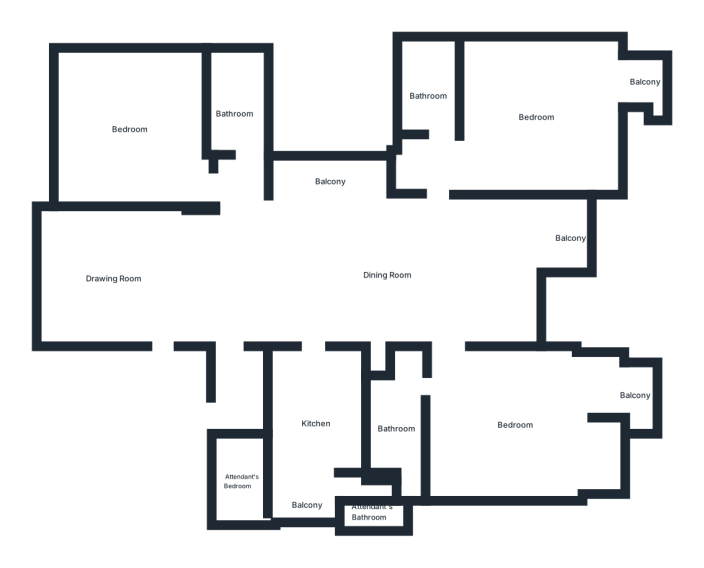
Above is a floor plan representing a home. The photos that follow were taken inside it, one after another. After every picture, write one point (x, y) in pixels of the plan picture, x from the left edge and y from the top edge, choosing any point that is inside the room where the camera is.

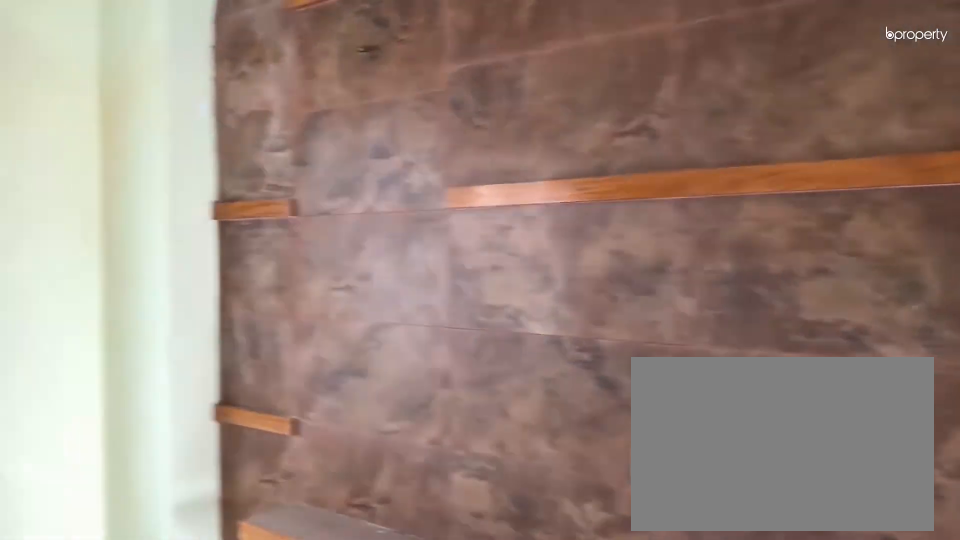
(102, 275)
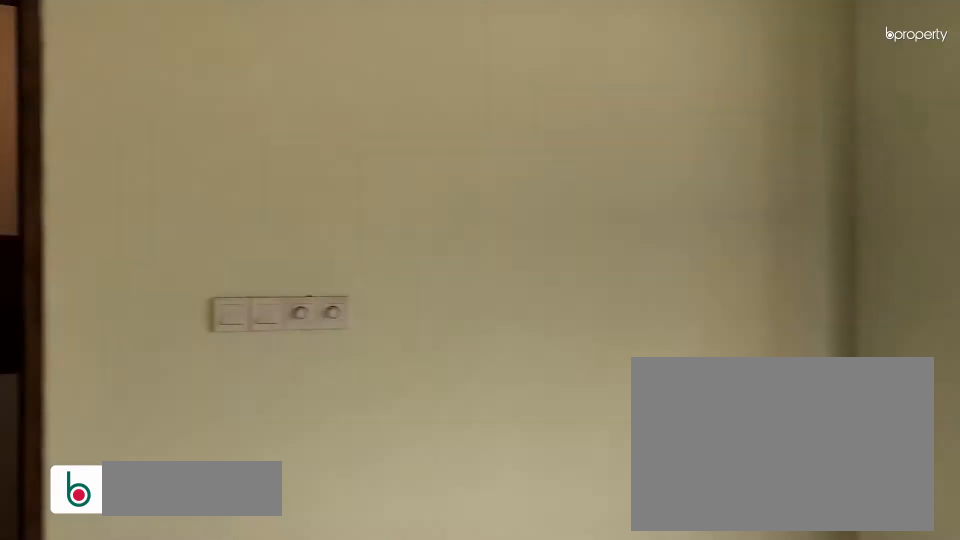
(102, 275)
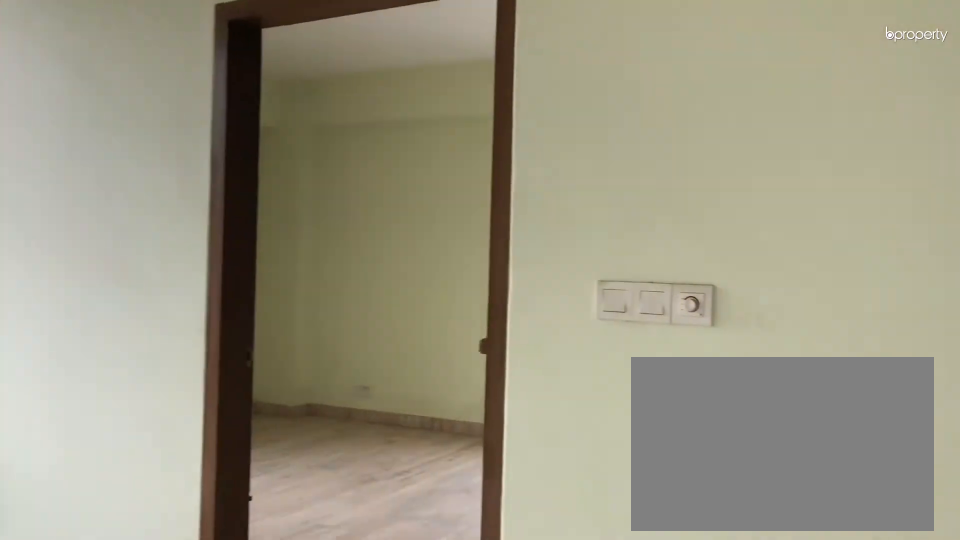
(423, 276)
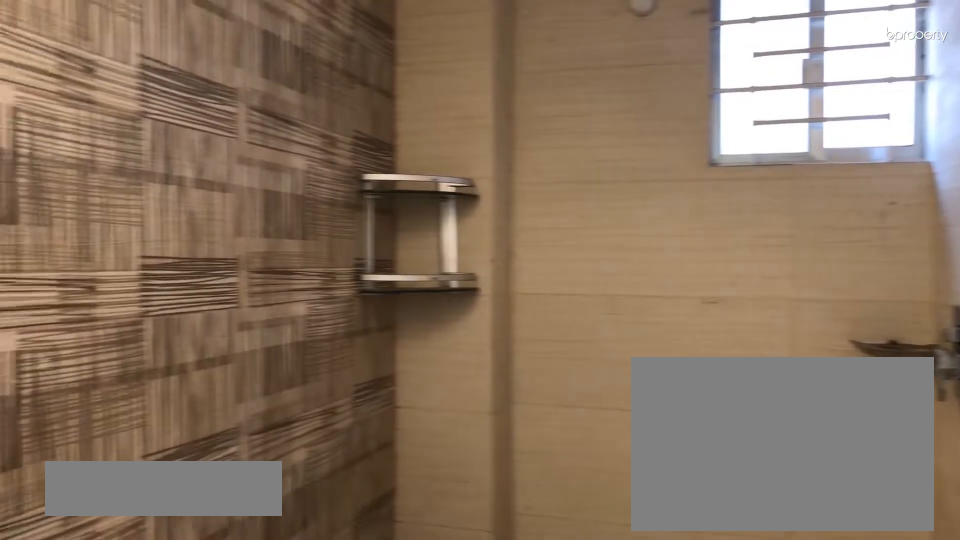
(237, 101)
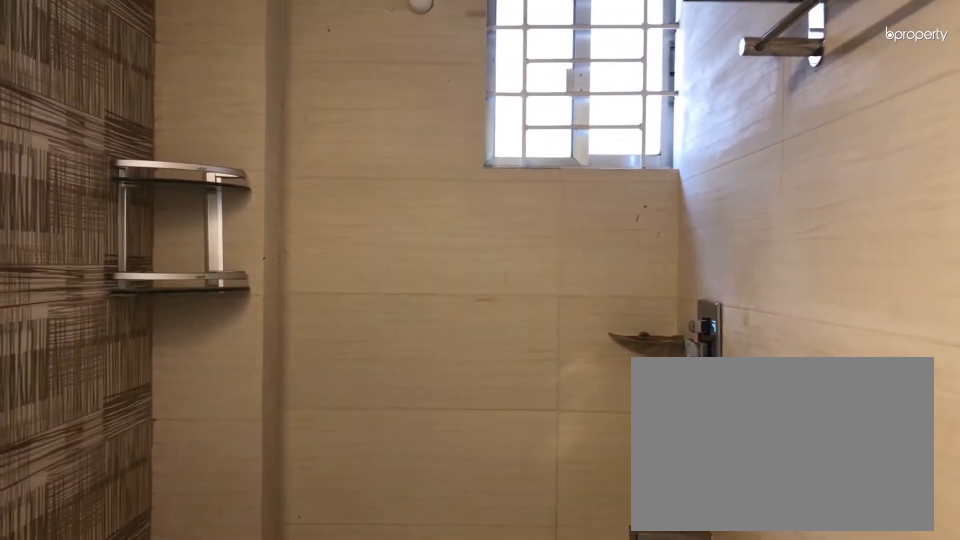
(236, 101)
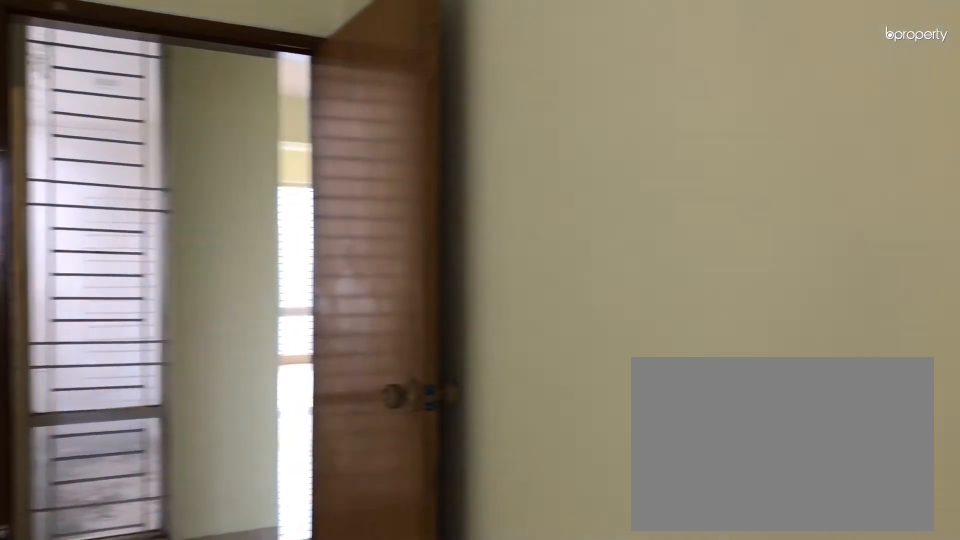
(132, 128)
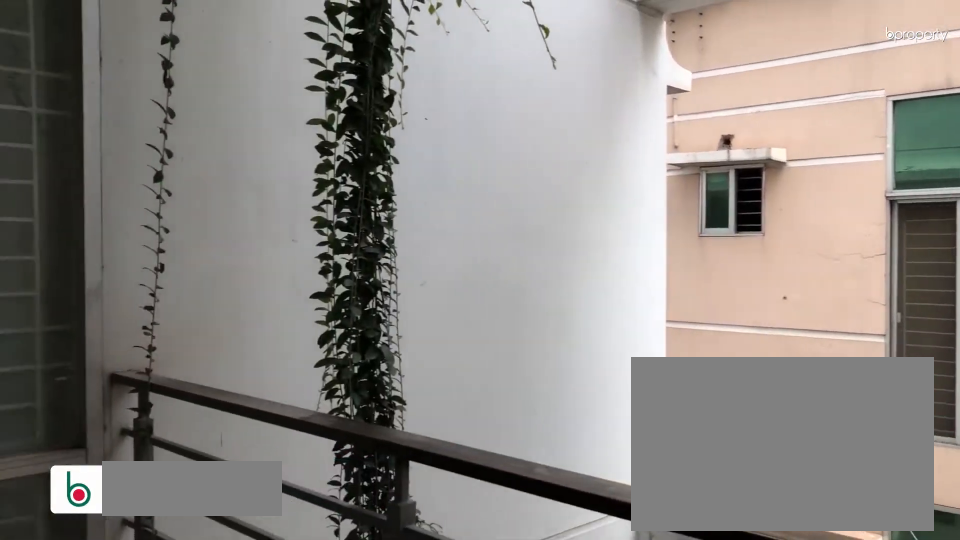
(325, 181)
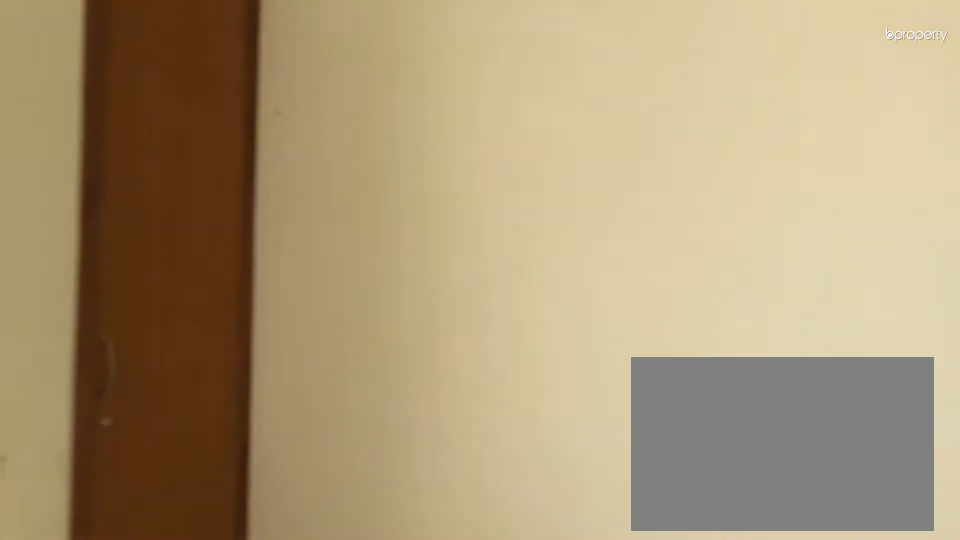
(537, 117)
